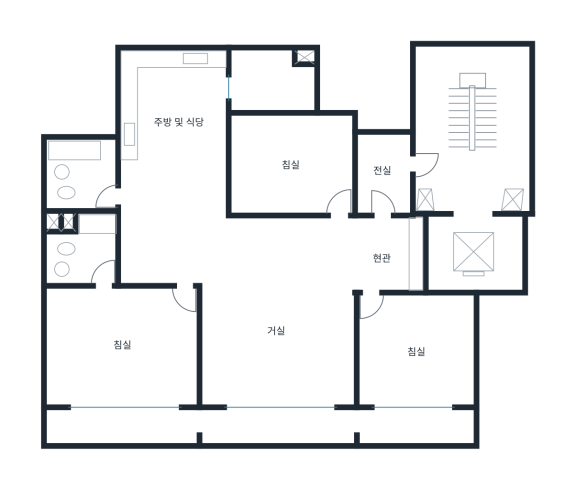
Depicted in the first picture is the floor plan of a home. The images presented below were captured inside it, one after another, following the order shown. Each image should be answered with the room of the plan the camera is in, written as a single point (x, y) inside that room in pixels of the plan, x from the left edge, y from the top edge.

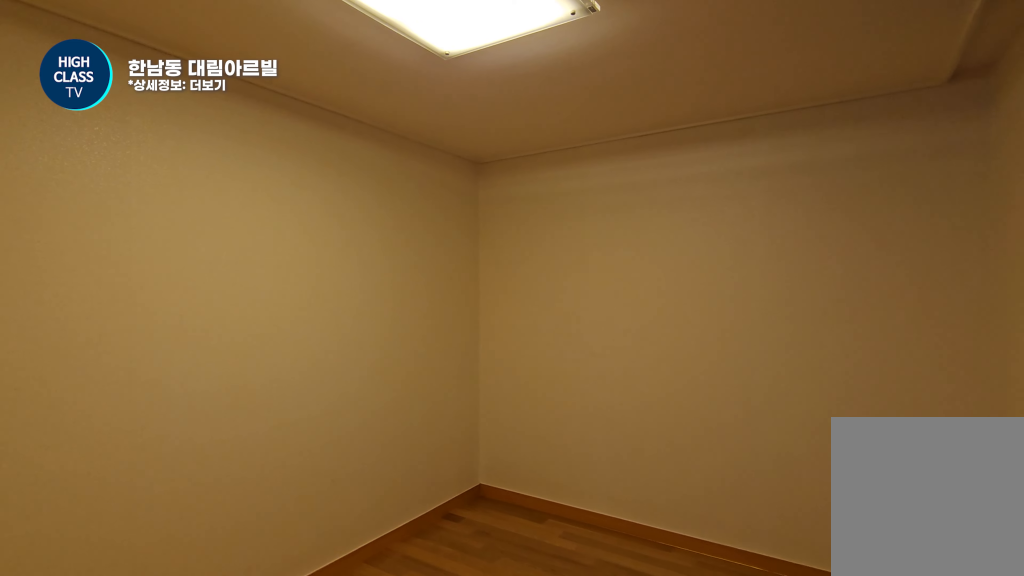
(290, 160)
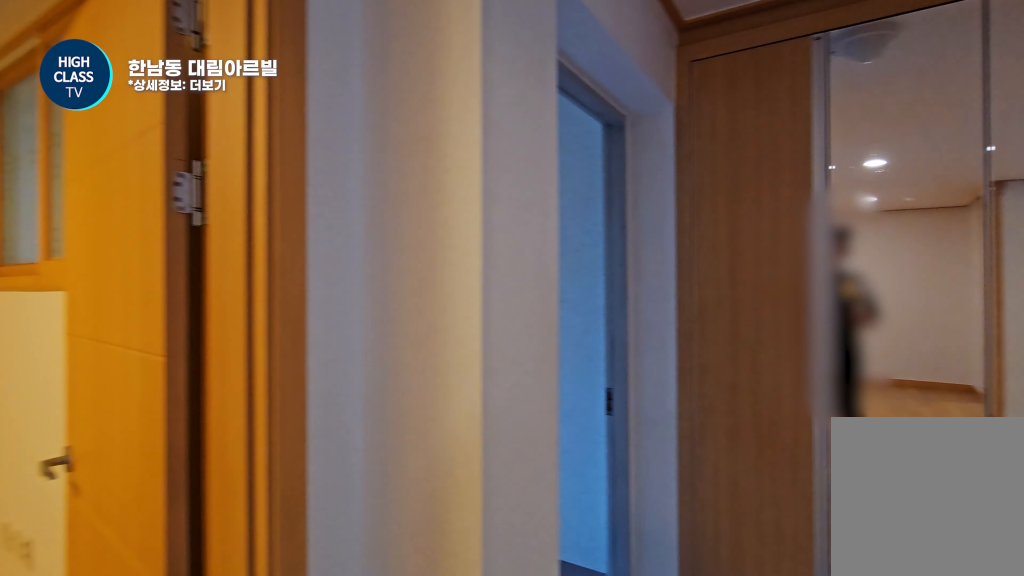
(268, 246)
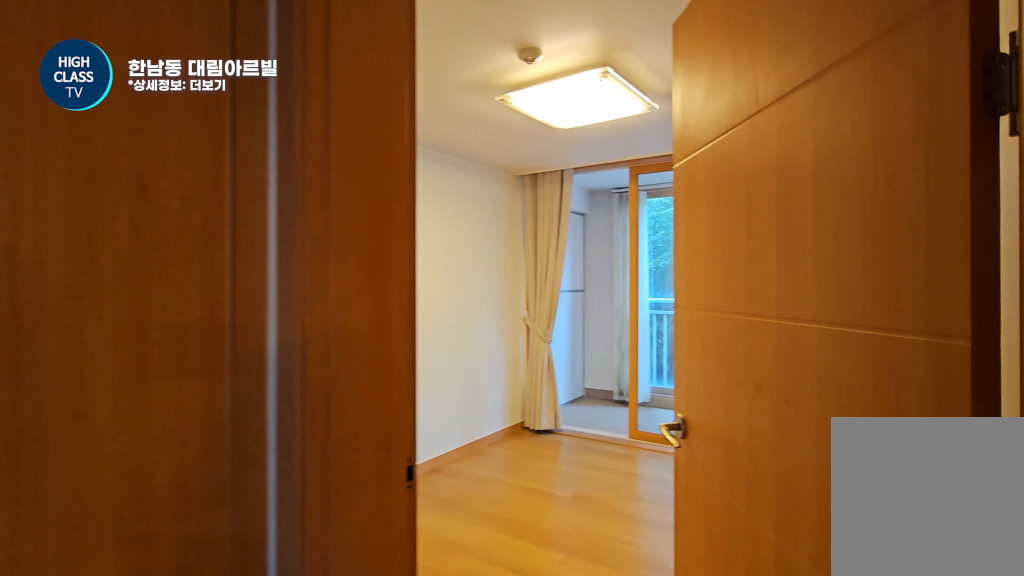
(268, 246)
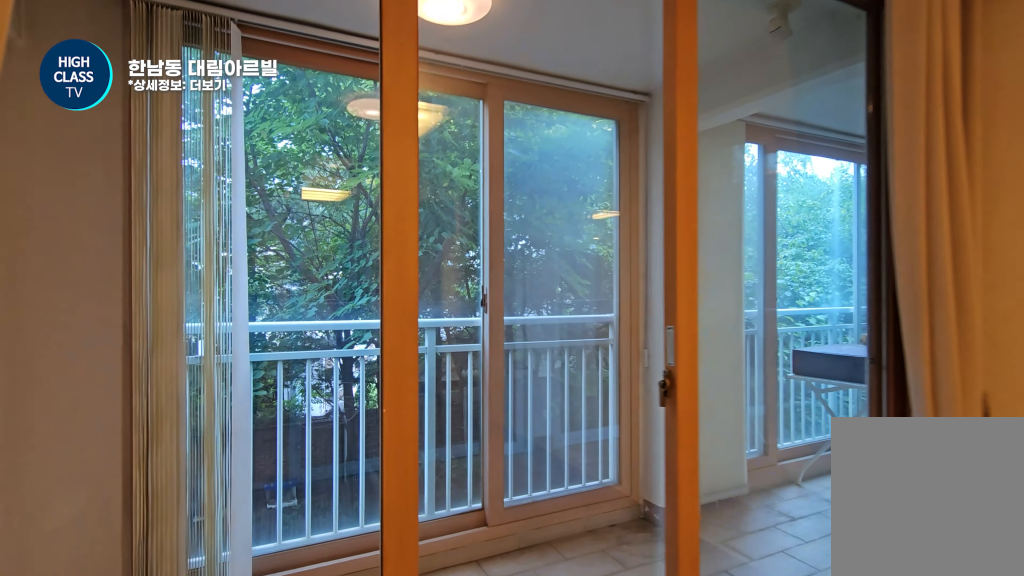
(417, 350)
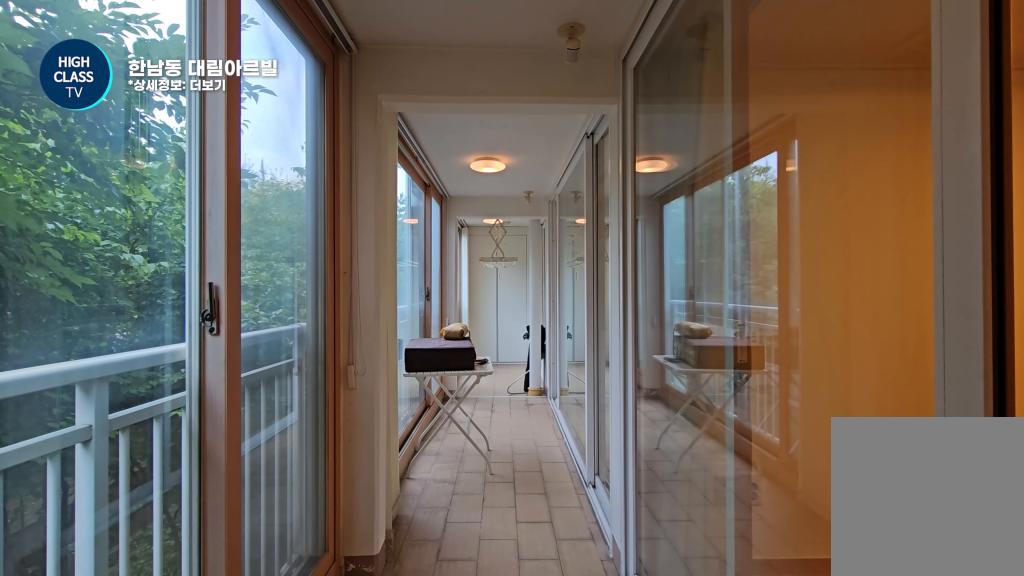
(261, 423)
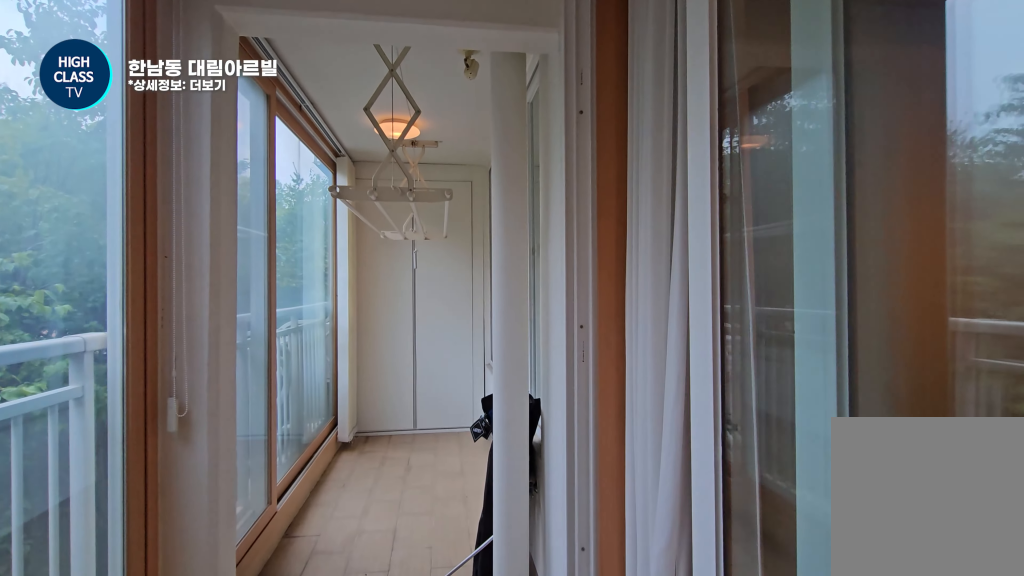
(261, 423)
